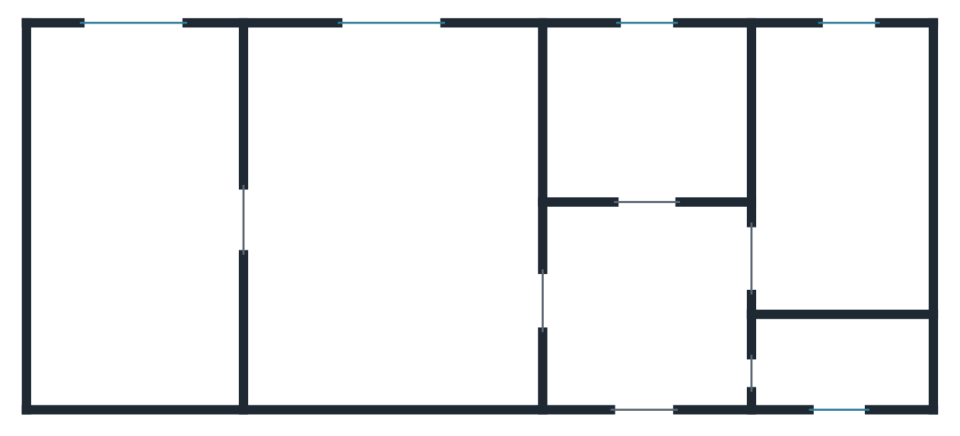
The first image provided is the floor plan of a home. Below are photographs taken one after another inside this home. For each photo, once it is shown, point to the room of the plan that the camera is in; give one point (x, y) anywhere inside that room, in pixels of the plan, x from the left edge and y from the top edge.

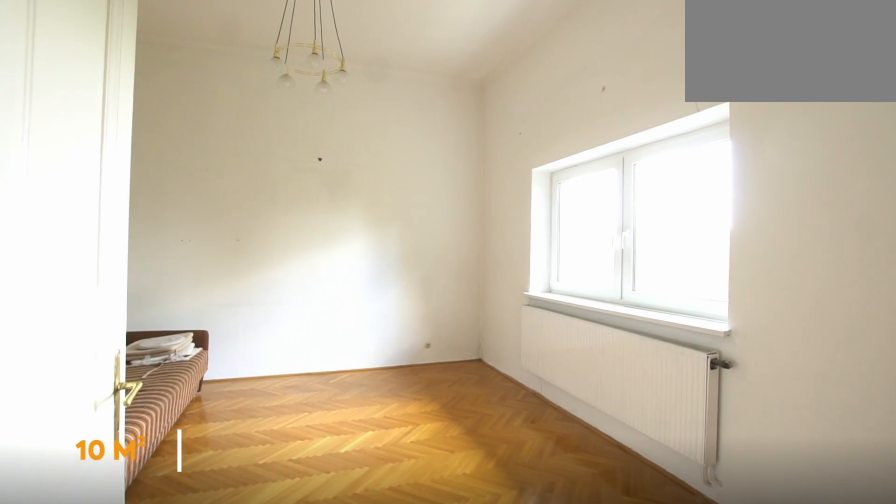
(141, 226)
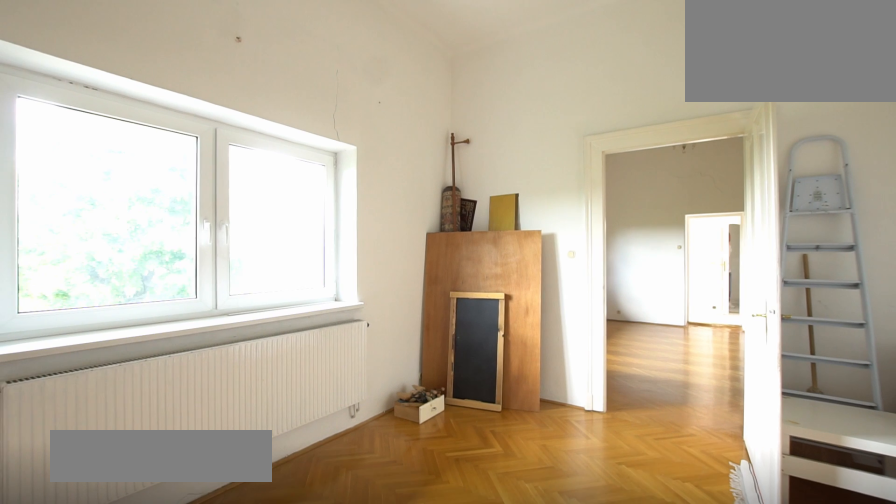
(142, 226)
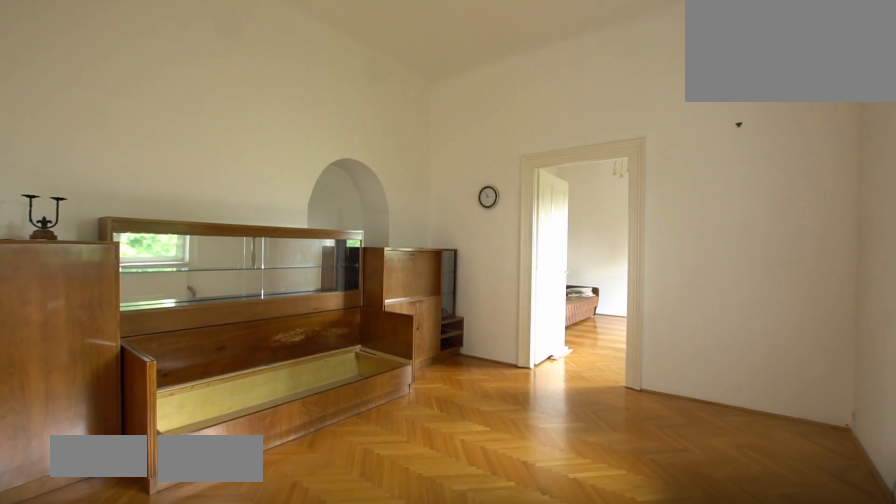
(410, 226)
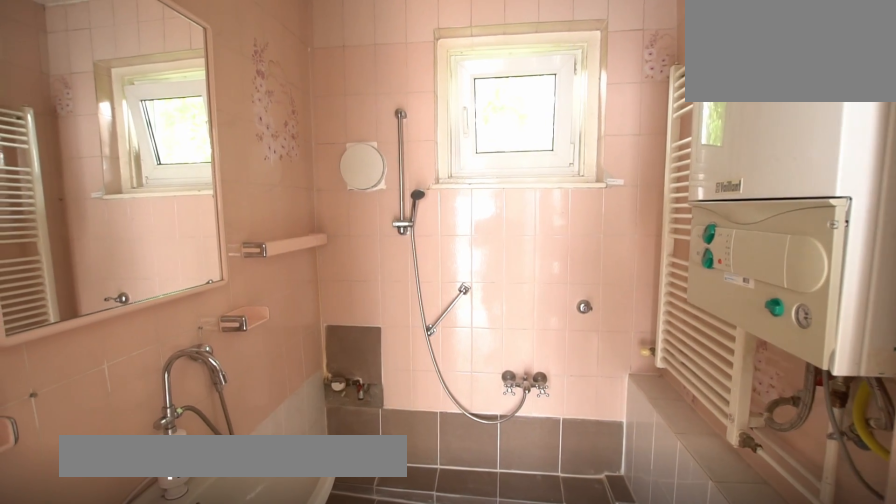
(648, 116)
